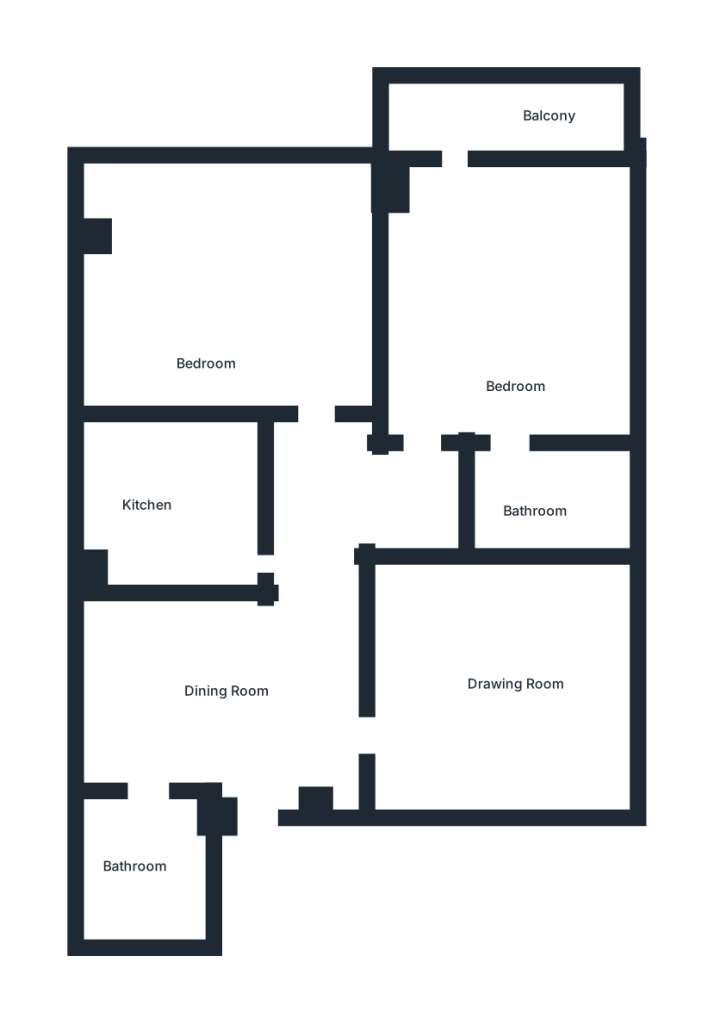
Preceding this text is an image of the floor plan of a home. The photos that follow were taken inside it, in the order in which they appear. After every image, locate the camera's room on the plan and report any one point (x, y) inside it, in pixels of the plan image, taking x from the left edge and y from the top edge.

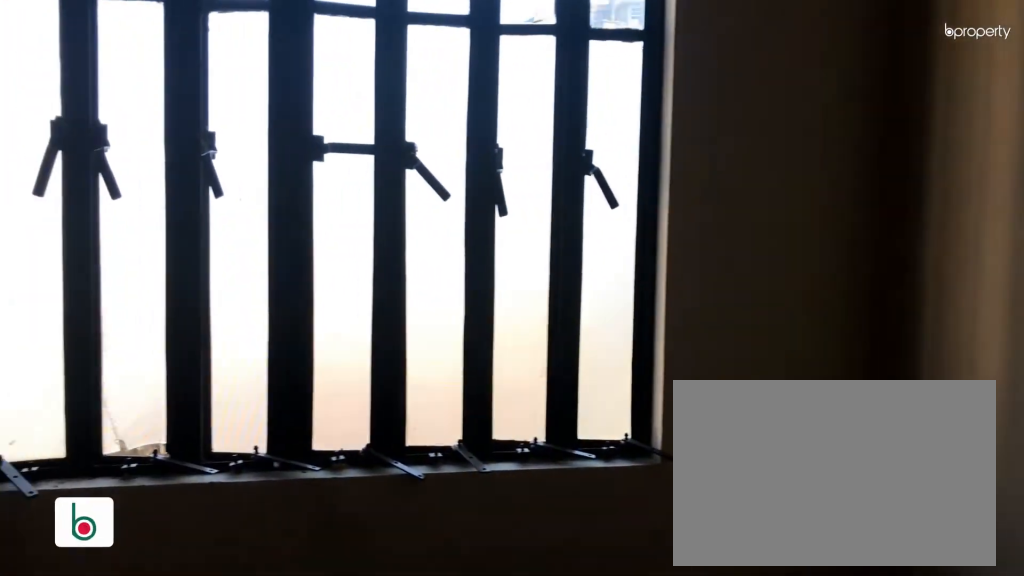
(231, 684)
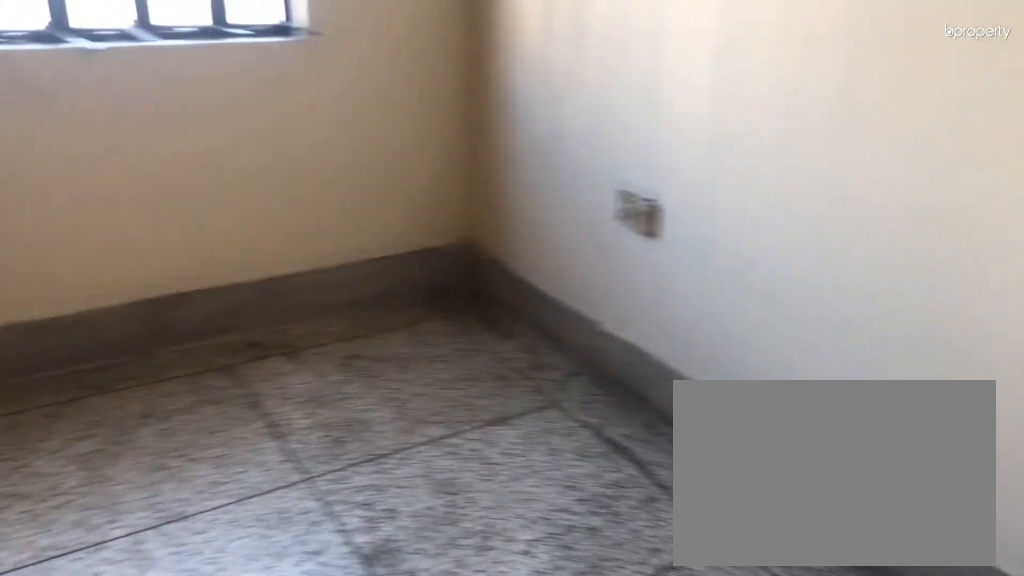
(230, 683)
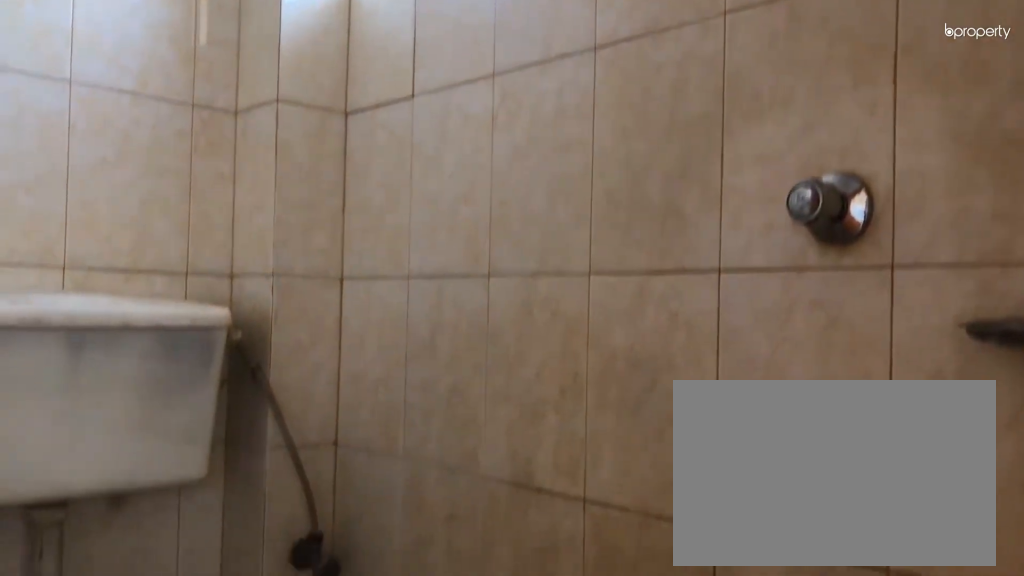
(143, 869)
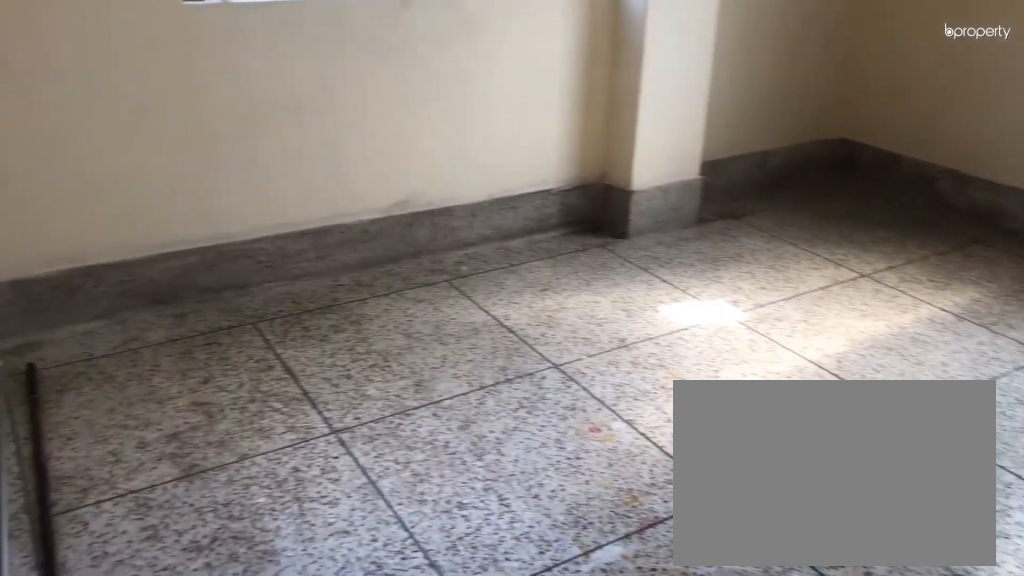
(203, 305)
